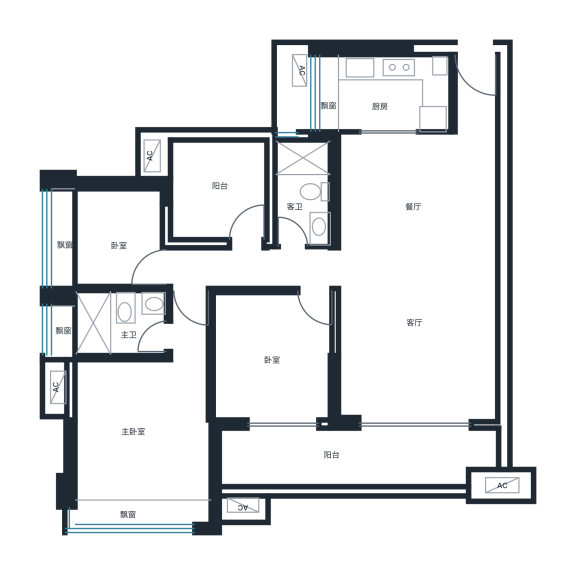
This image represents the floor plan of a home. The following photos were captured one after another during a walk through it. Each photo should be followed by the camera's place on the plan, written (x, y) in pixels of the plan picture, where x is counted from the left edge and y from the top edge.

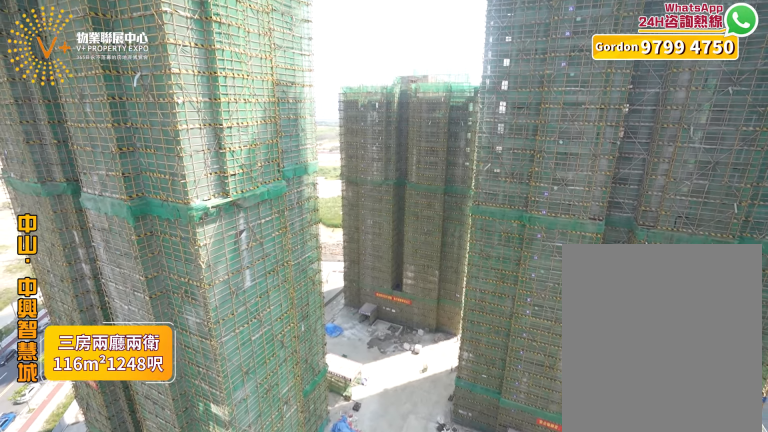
(405, 445)
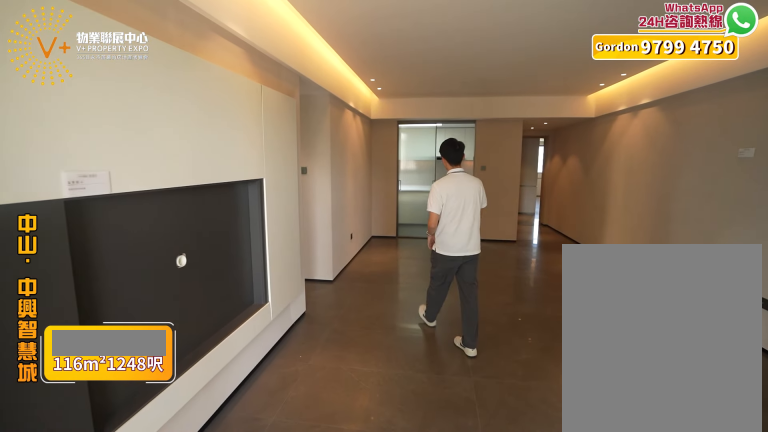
(406, 436)
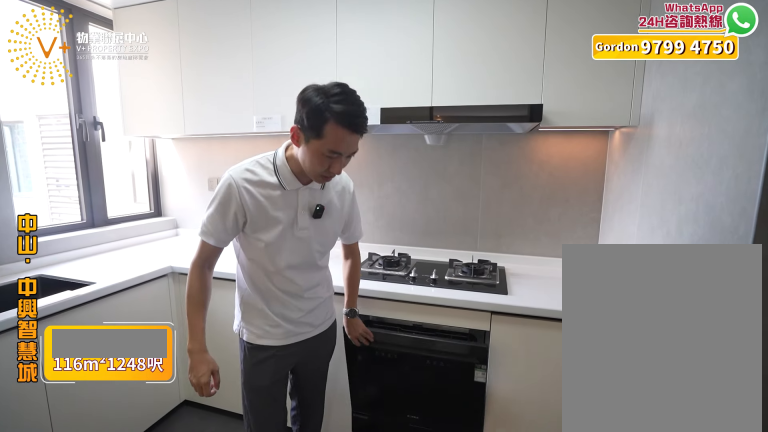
(388, 88)
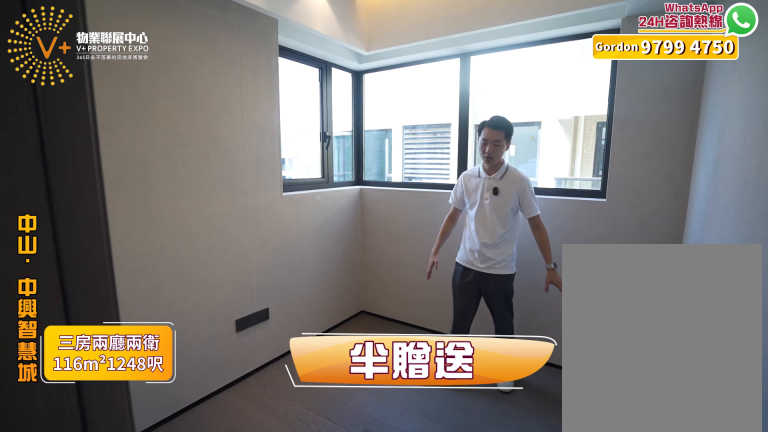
(231, 183)
